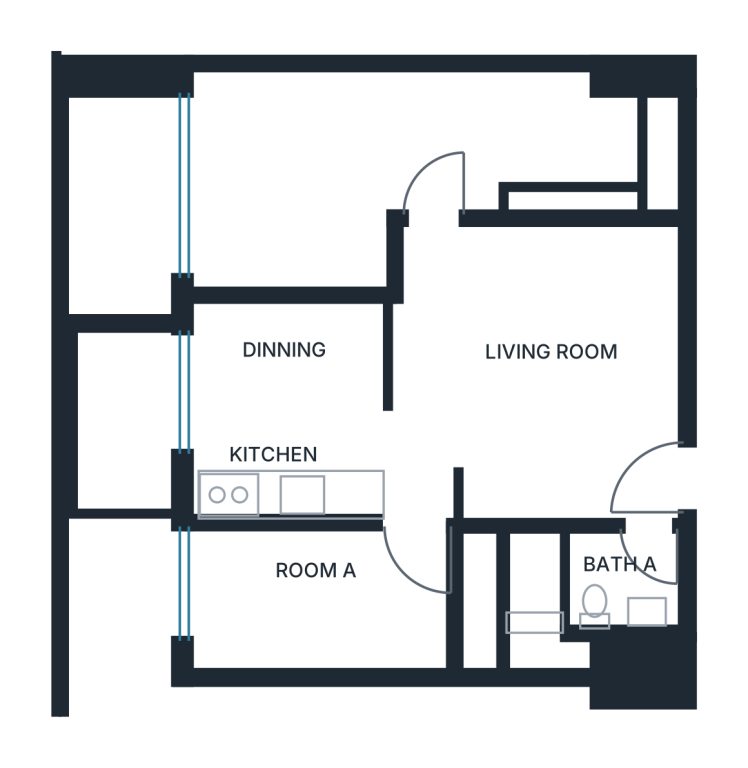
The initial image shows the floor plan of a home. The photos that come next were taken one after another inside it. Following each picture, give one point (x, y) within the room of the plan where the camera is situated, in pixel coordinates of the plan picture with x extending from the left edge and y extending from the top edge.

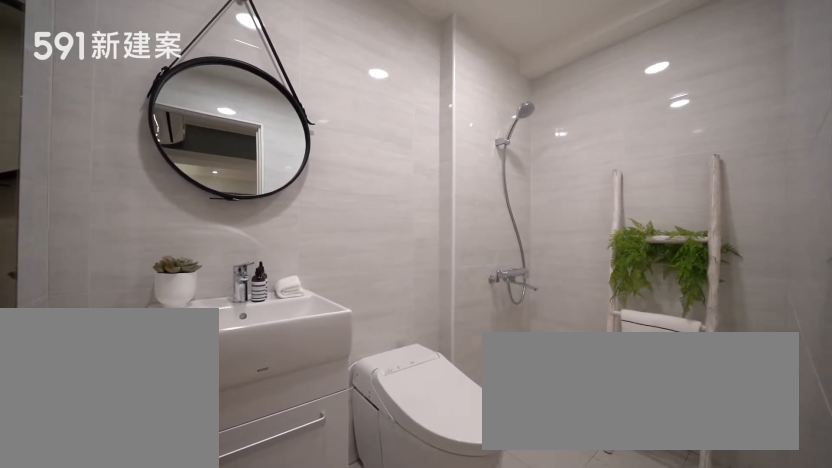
(589, 602)
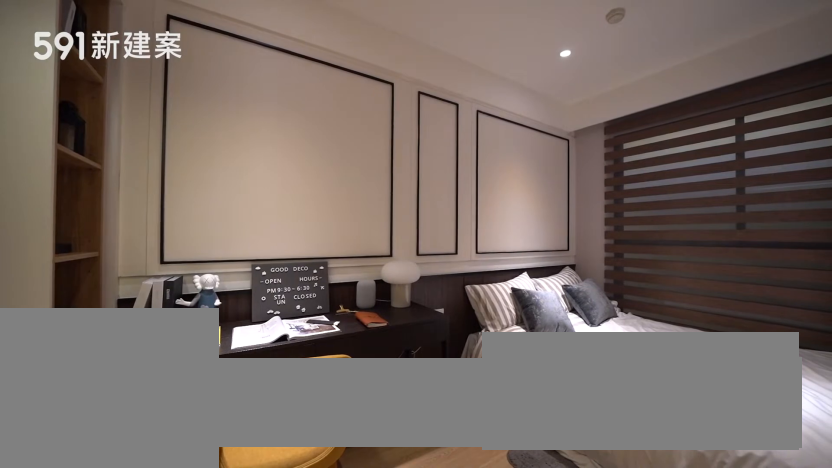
(342, 601)
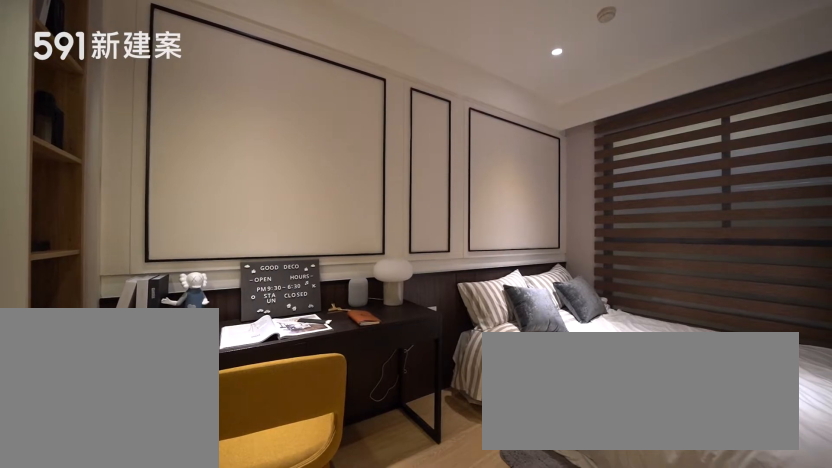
(342, 601)
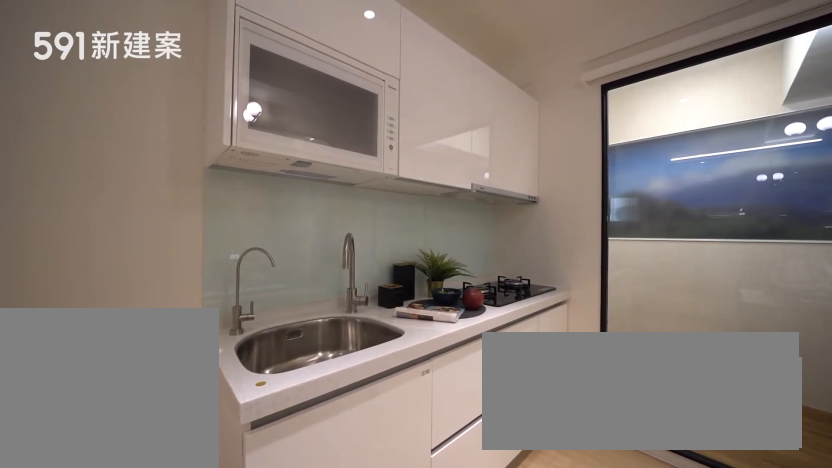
(279, 470)
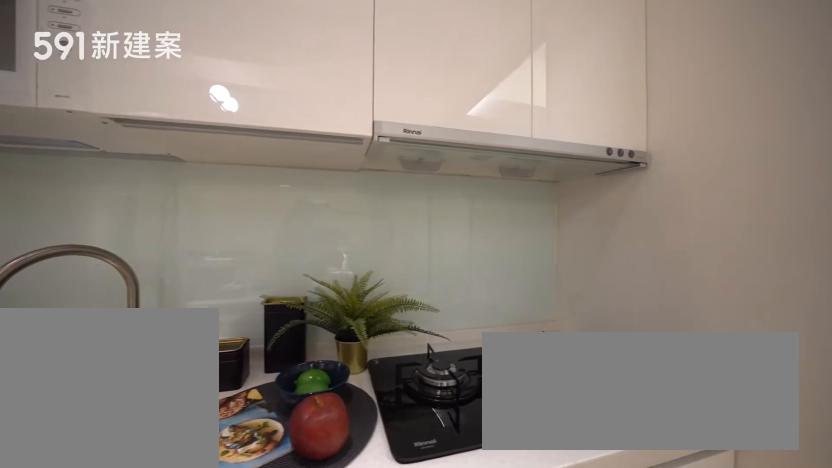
(279, 470)
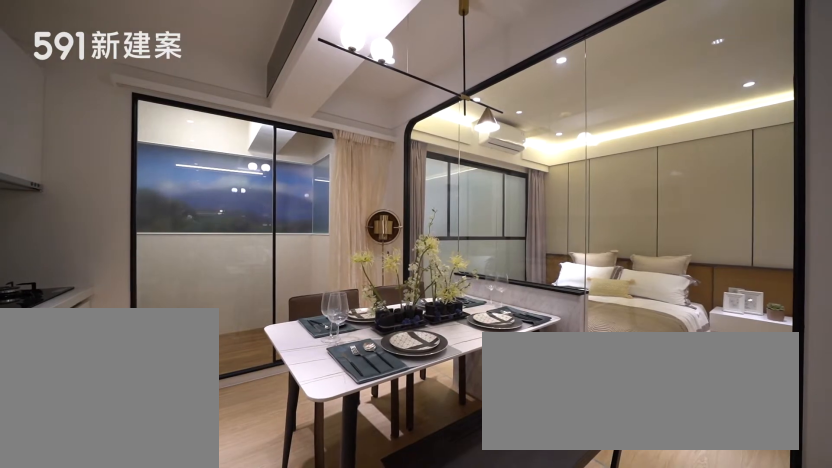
(286, 367)
